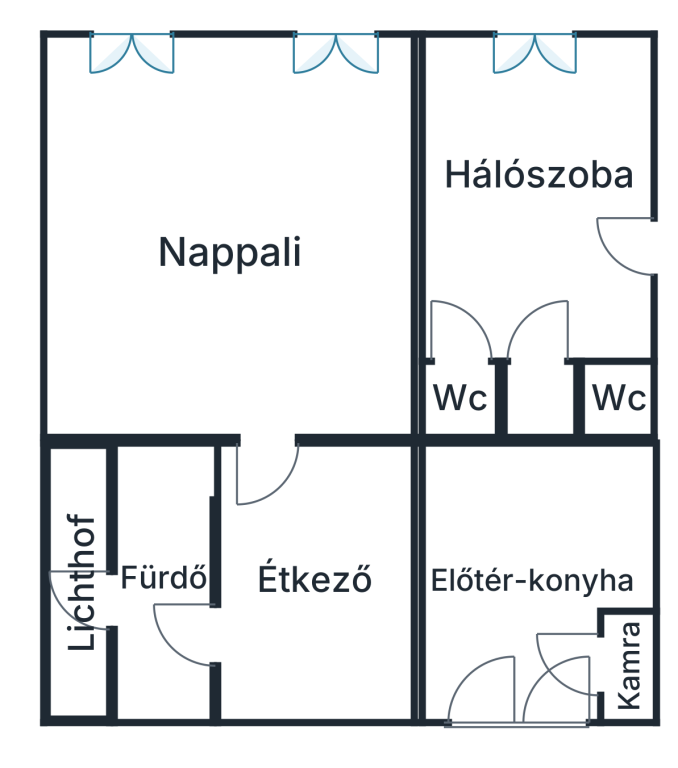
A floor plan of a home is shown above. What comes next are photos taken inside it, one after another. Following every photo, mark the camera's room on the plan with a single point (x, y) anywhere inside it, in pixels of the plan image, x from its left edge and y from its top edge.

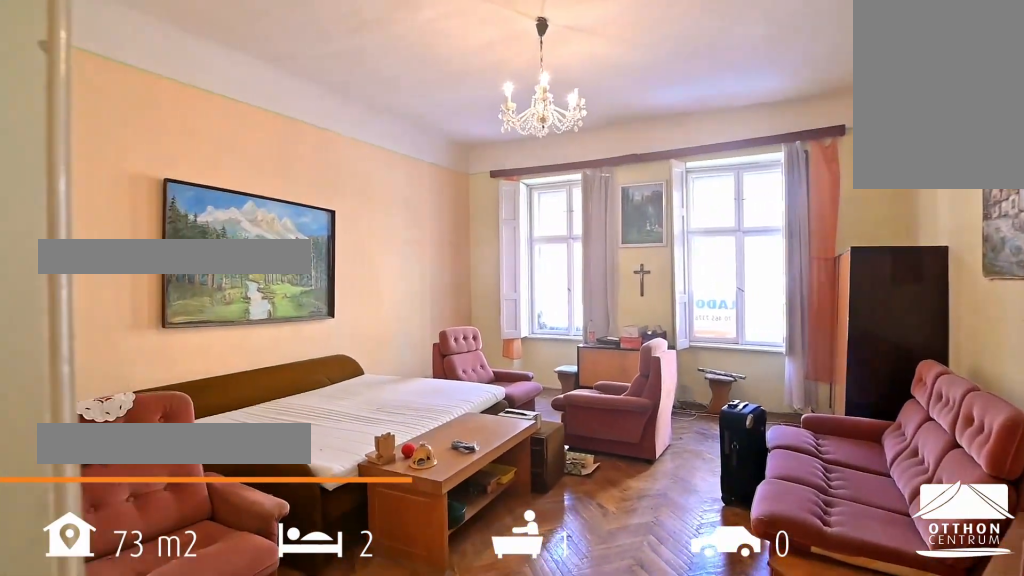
(239, 203)
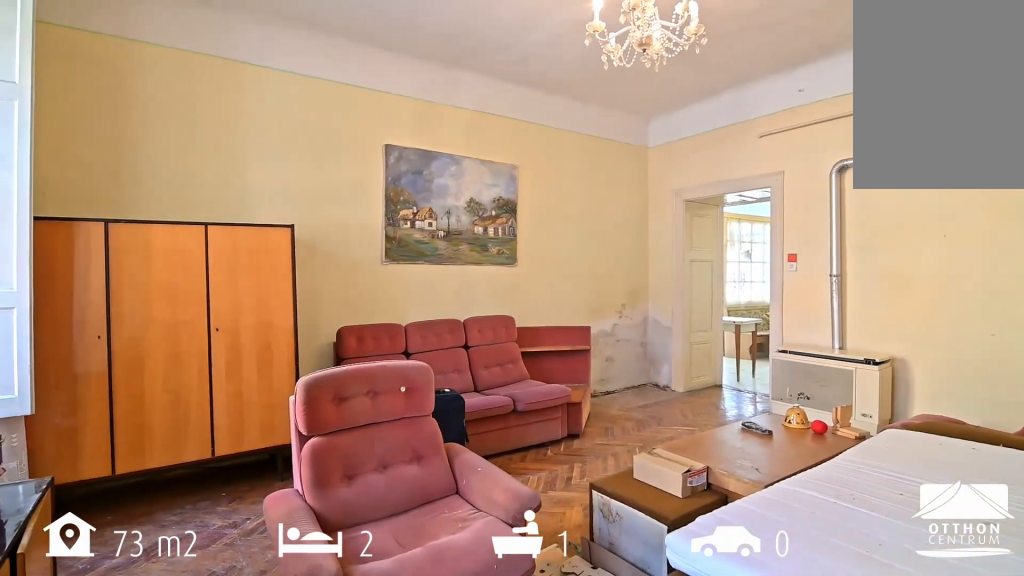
(239, 203)
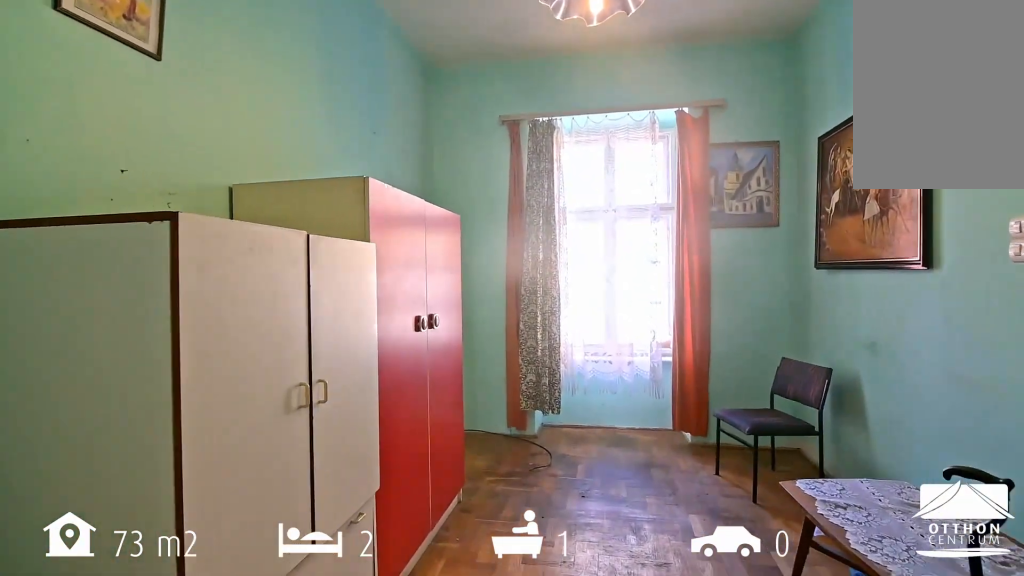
(534, 211)
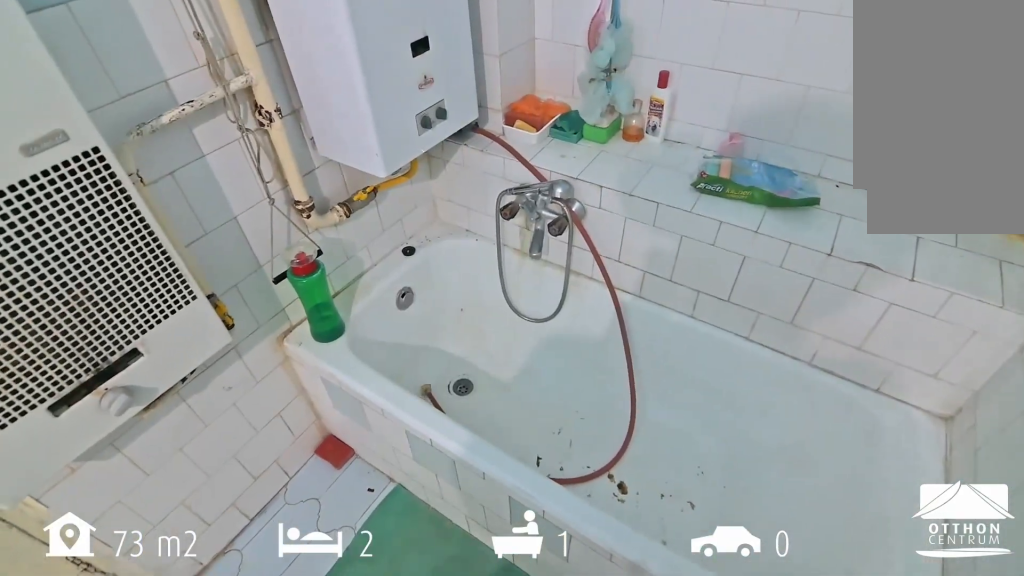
(163, 604)
